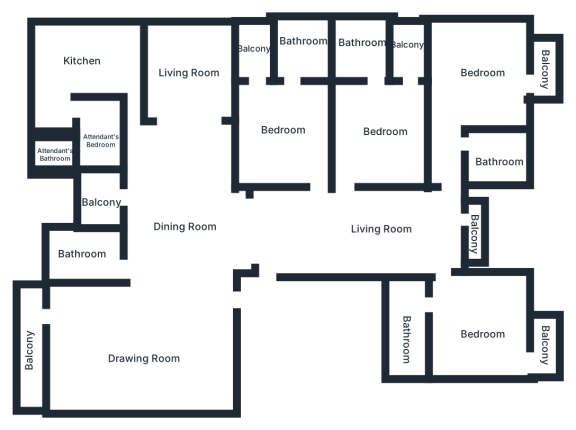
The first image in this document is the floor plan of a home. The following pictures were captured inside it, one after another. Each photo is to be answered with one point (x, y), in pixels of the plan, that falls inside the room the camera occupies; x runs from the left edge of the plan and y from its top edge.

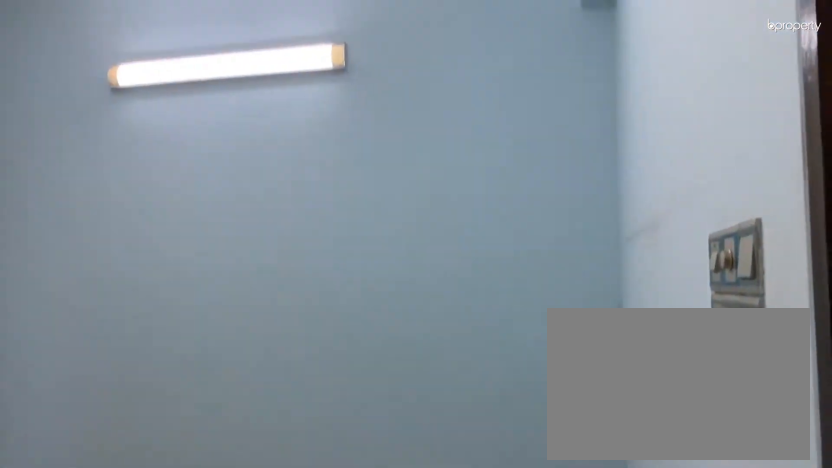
(383, 128)
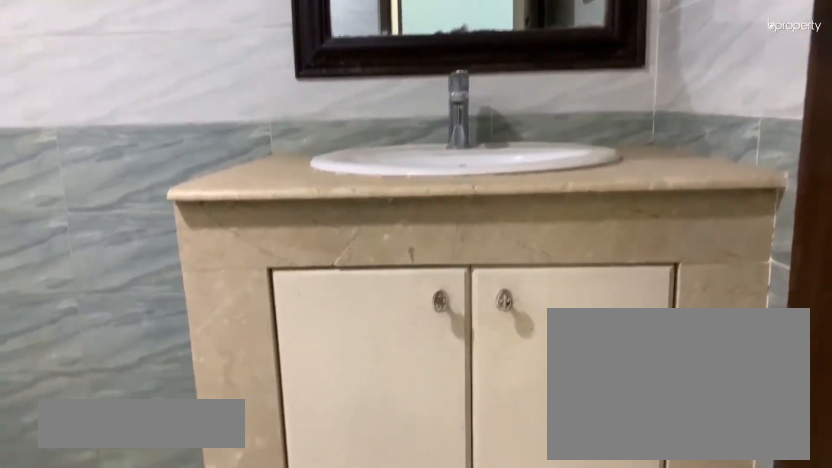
(362, 47)
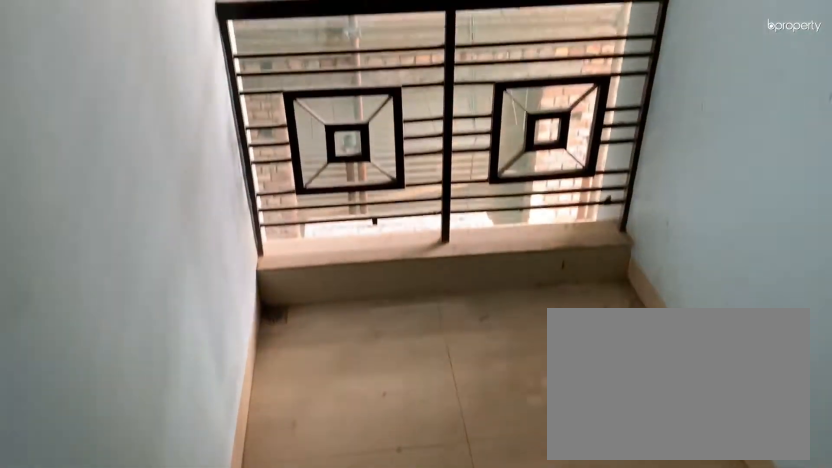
(406, 44)
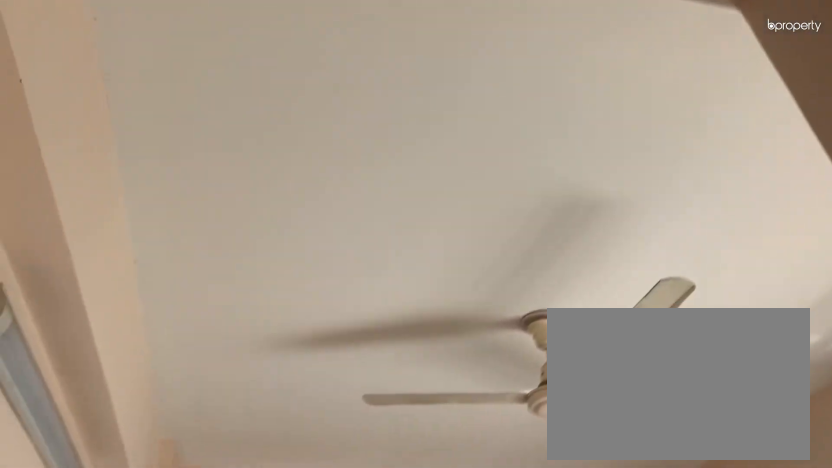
(475, 72)
